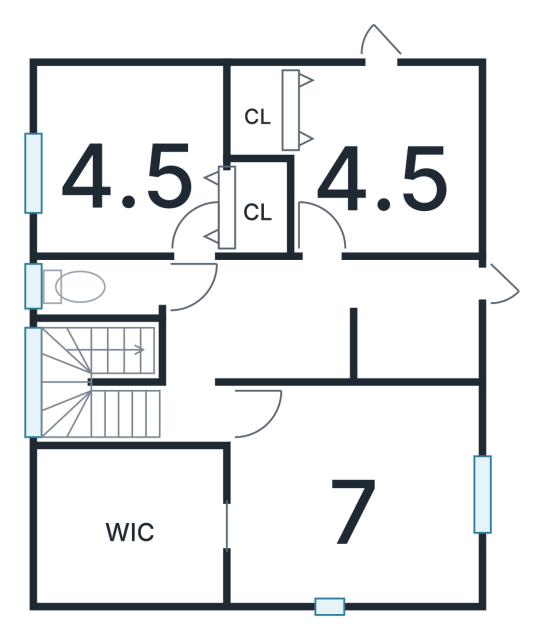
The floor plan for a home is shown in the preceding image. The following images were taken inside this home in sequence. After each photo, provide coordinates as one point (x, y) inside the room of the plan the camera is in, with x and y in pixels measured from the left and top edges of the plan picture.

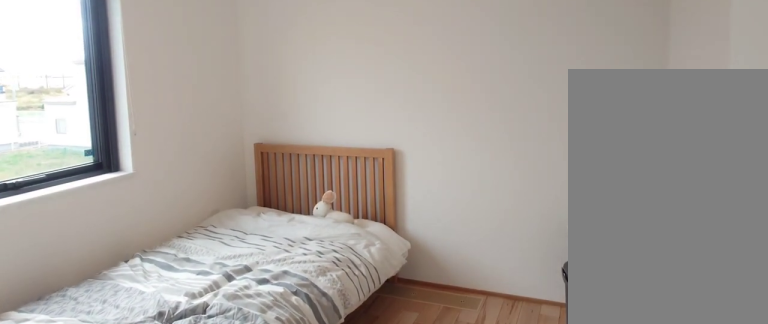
(131, 167)
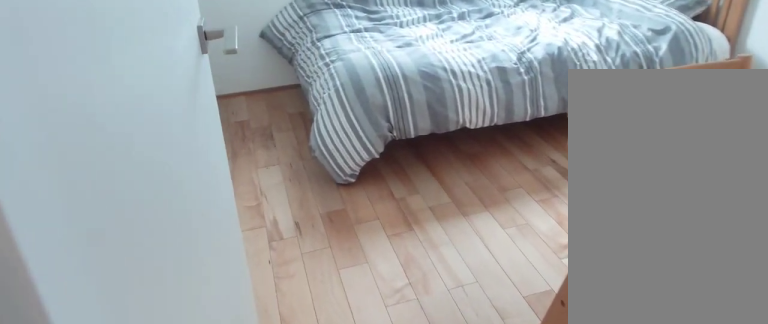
(389, 163)
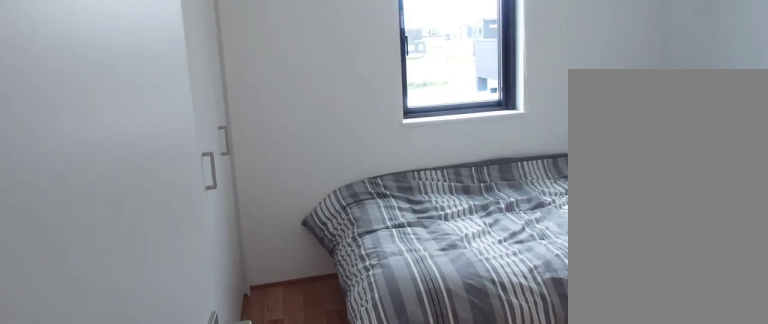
(389, 163)
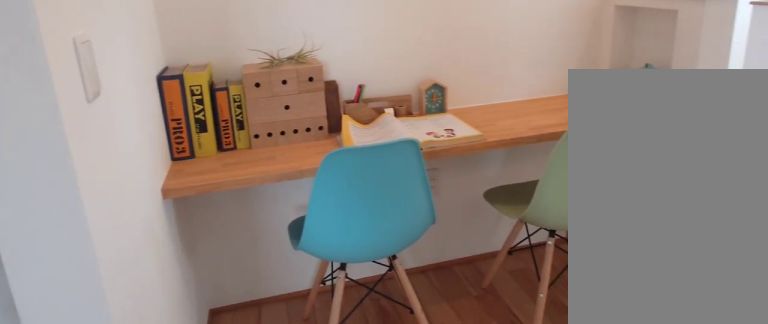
(337, 331)
